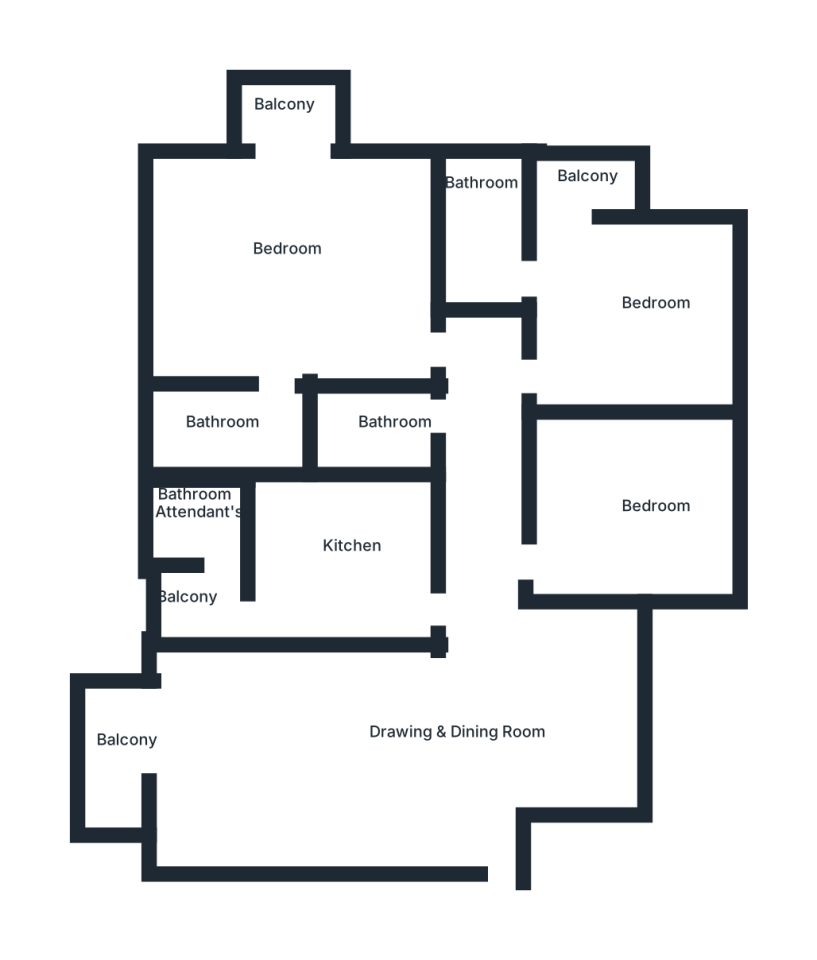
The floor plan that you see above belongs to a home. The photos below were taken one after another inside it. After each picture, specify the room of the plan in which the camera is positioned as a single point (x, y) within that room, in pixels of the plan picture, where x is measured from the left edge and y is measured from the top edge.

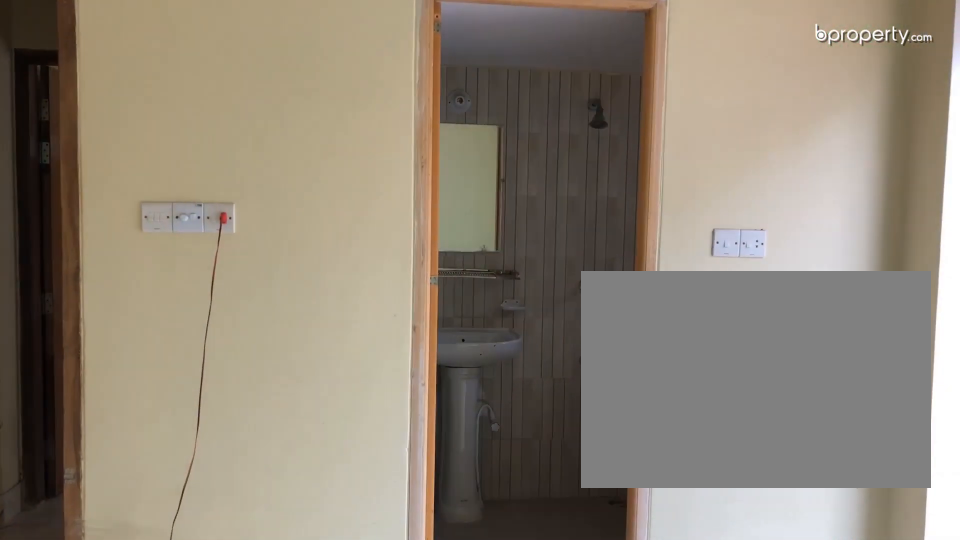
(579, 296)
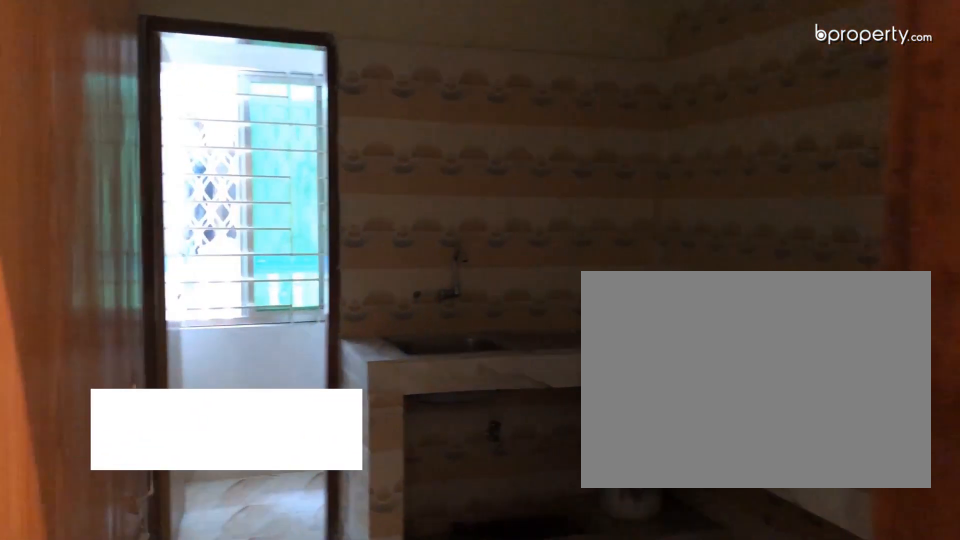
(357, 563)
